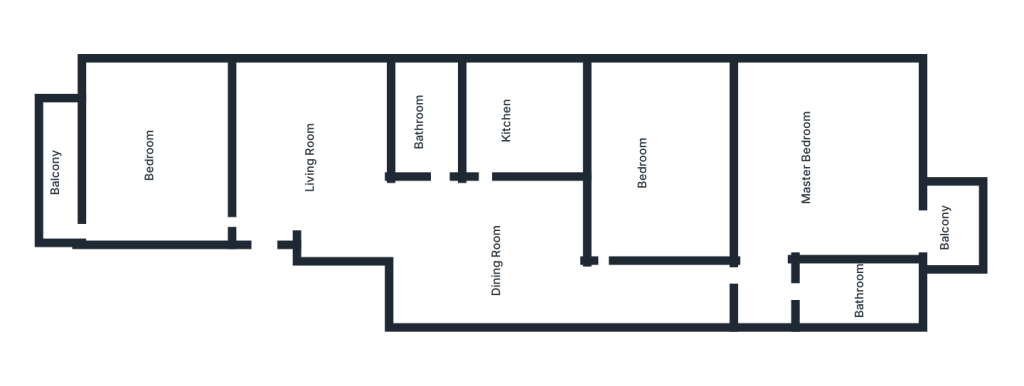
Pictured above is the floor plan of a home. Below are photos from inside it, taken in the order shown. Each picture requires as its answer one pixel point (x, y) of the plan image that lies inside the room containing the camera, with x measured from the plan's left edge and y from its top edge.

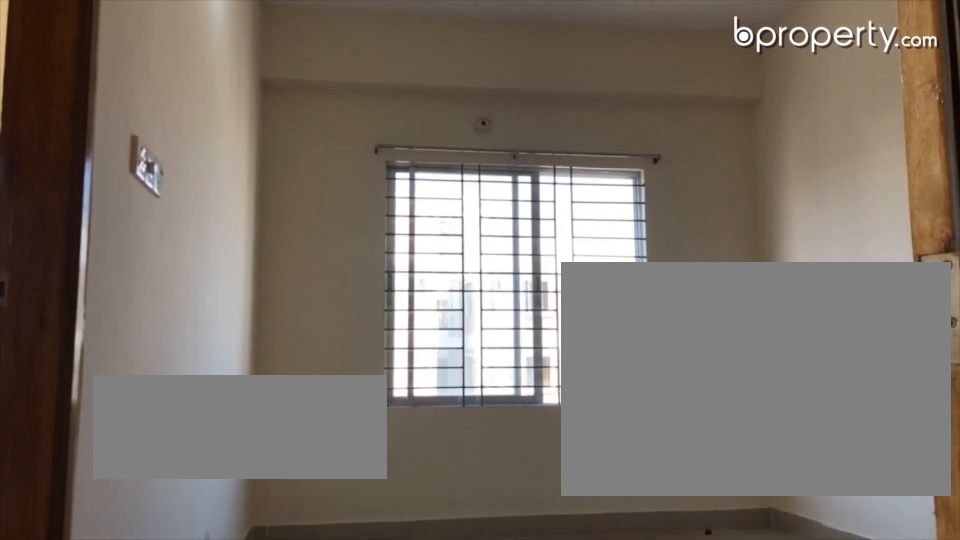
(310, 143)
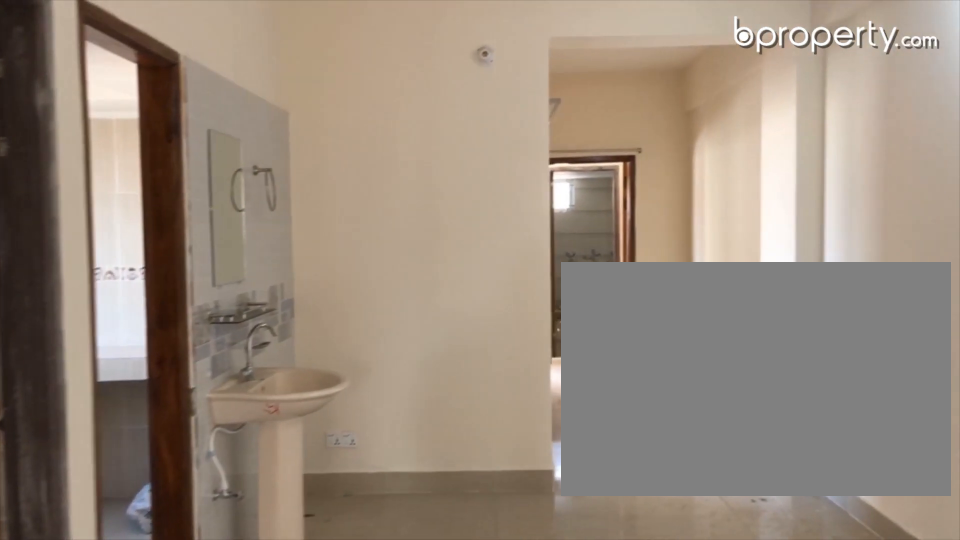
(495, 256)
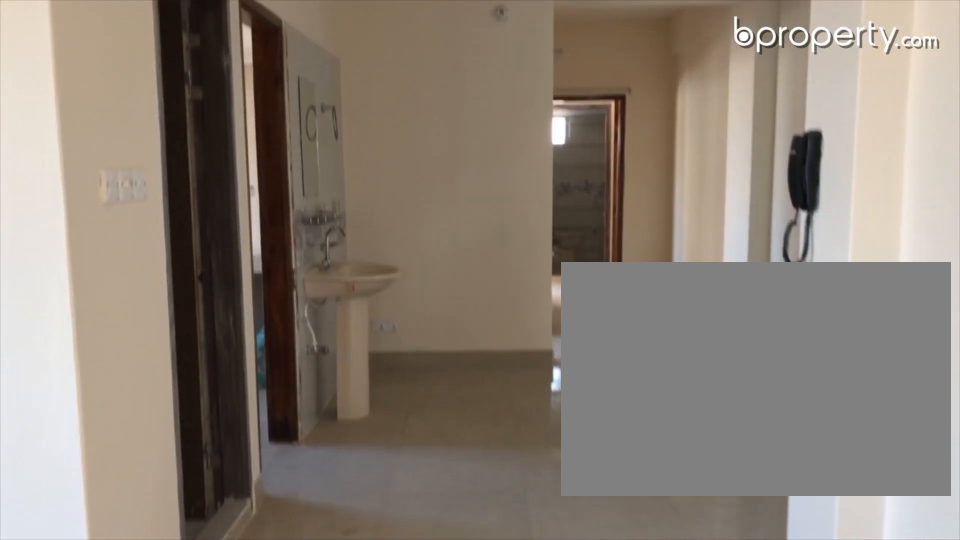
(495, 256)
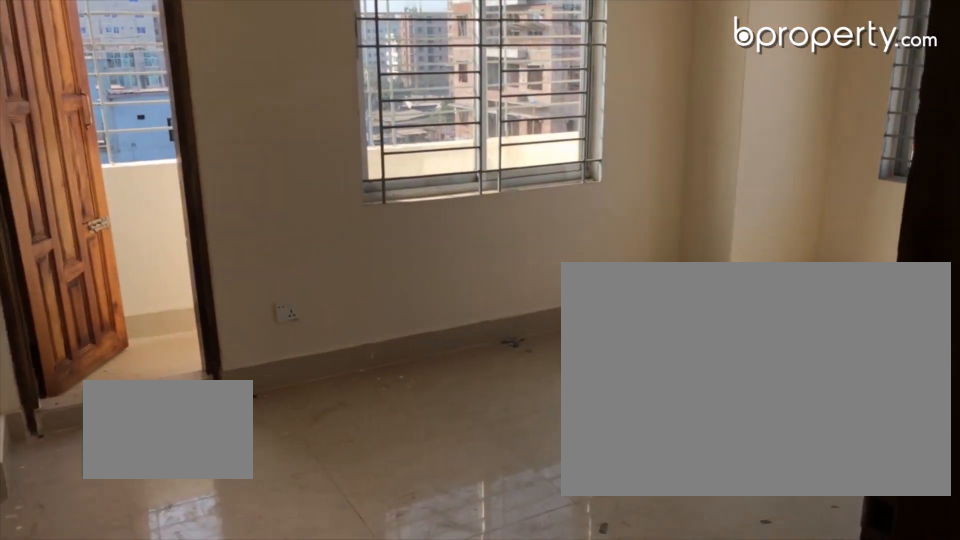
(165, 151)
